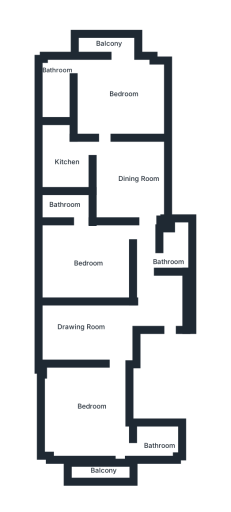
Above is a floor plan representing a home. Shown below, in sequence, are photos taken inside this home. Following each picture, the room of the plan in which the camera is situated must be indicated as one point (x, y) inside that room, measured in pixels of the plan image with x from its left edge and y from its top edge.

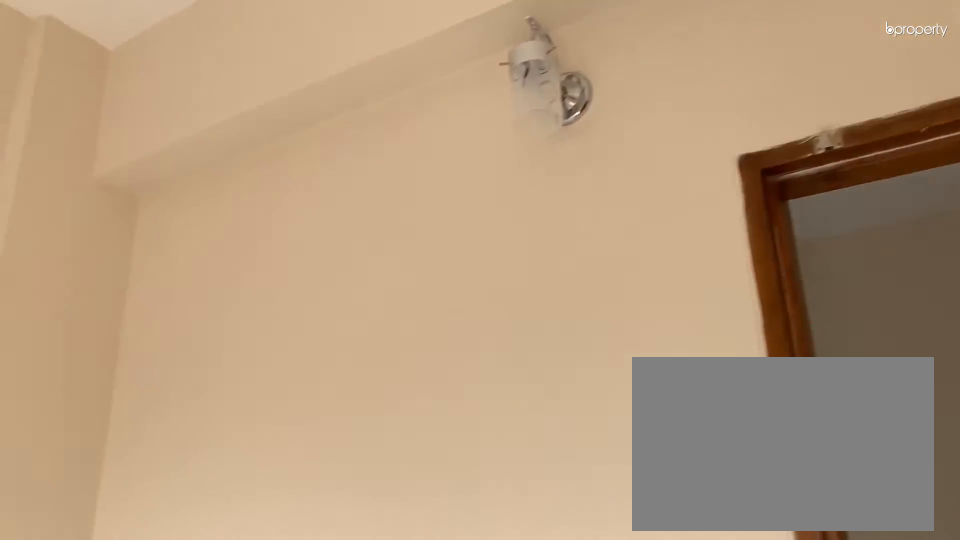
(94, 428)
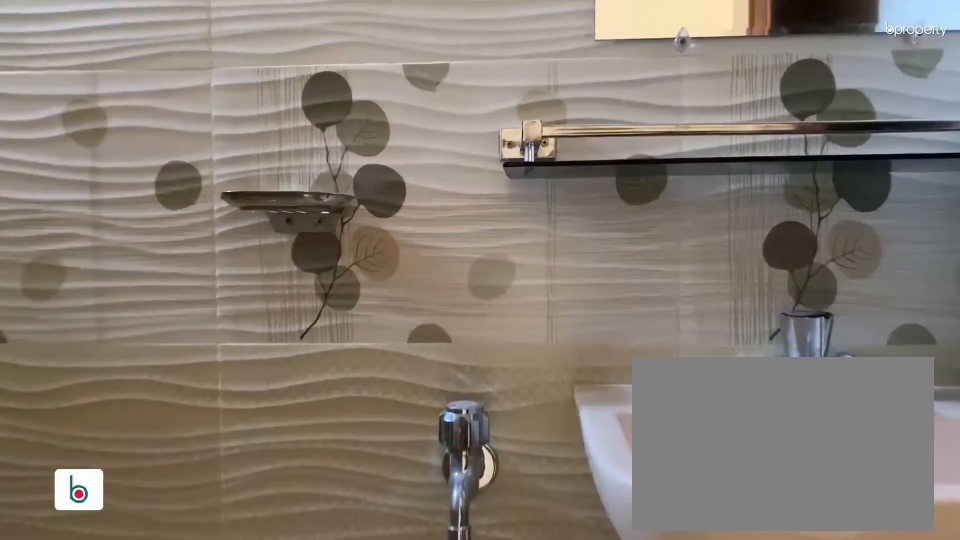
(178, 245)
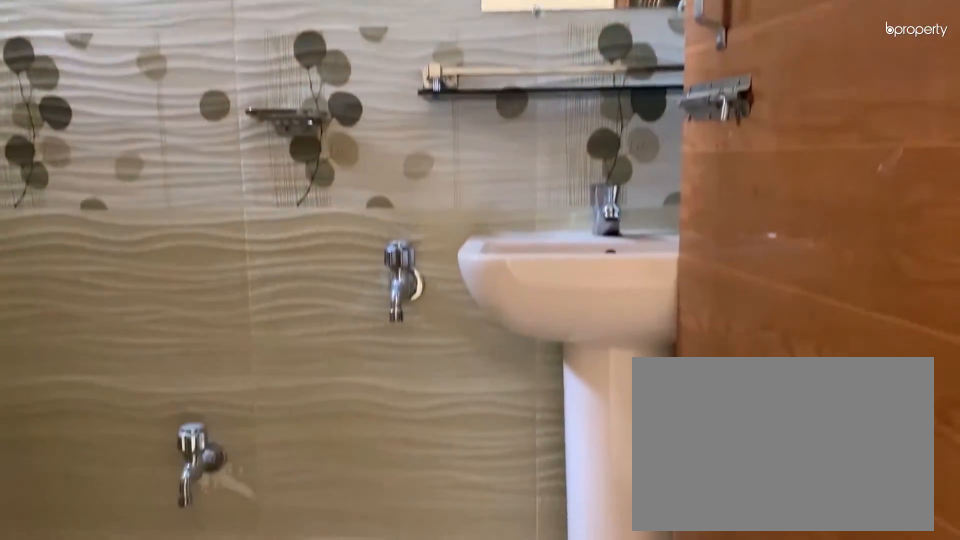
(178, 245)
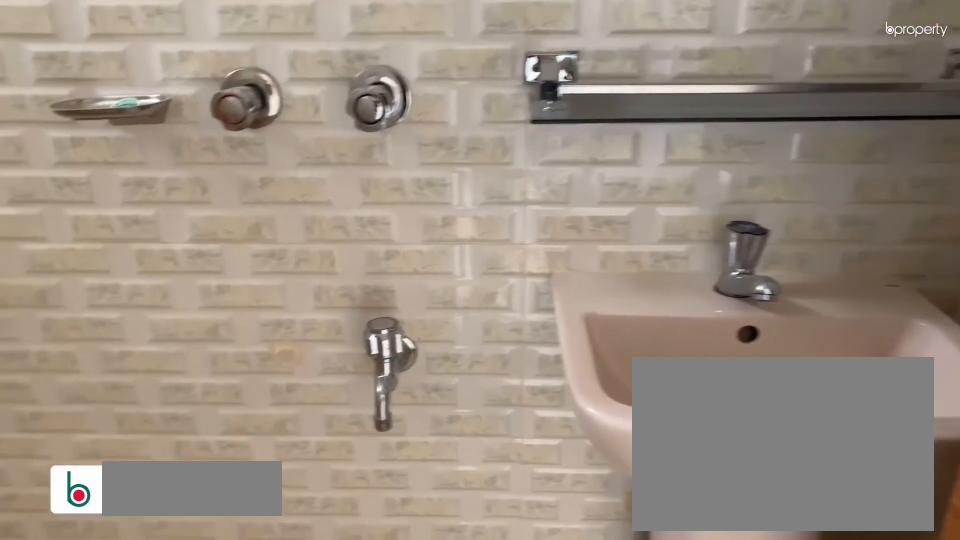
(71, 203)
